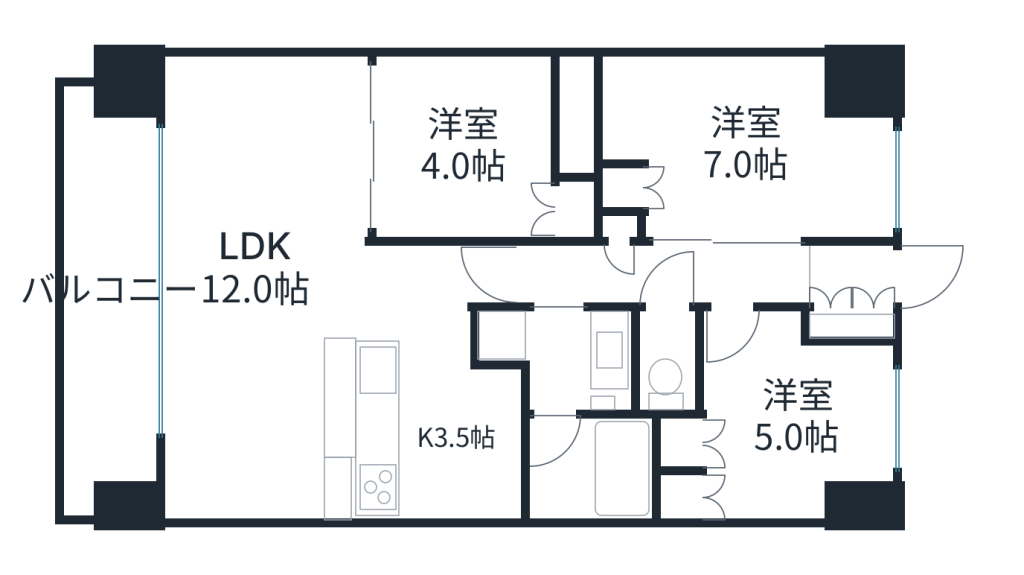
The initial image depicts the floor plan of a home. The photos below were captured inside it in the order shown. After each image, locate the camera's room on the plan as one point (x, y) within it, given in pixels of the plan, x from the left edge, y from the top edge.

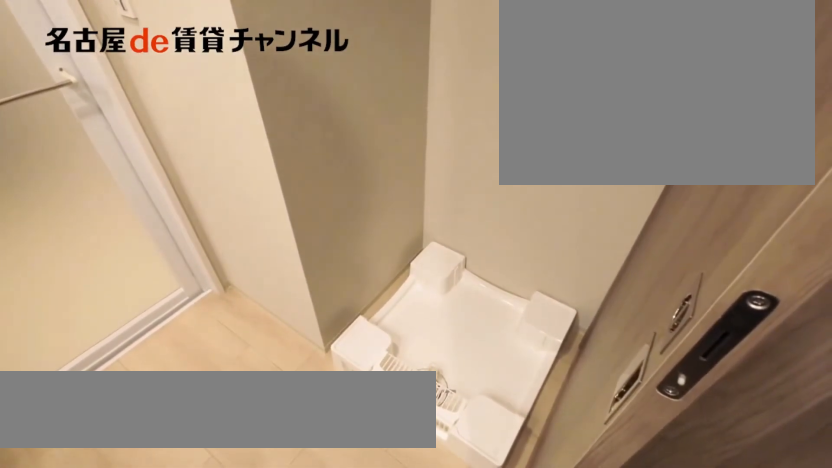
(563, 356)
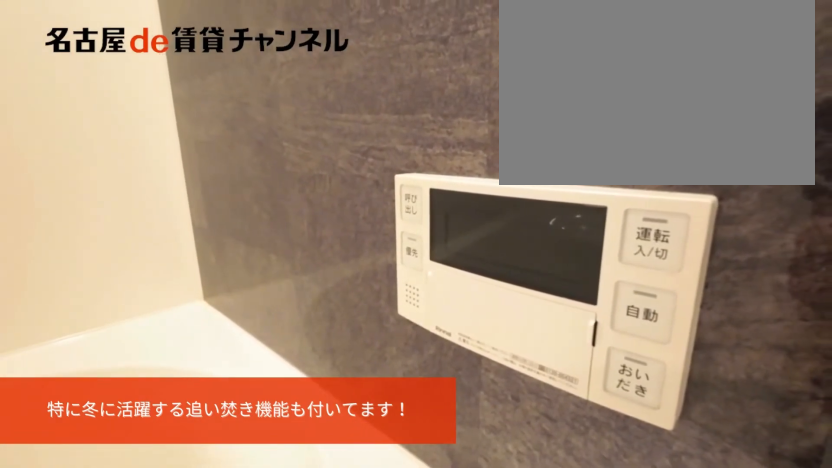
(584, 467)
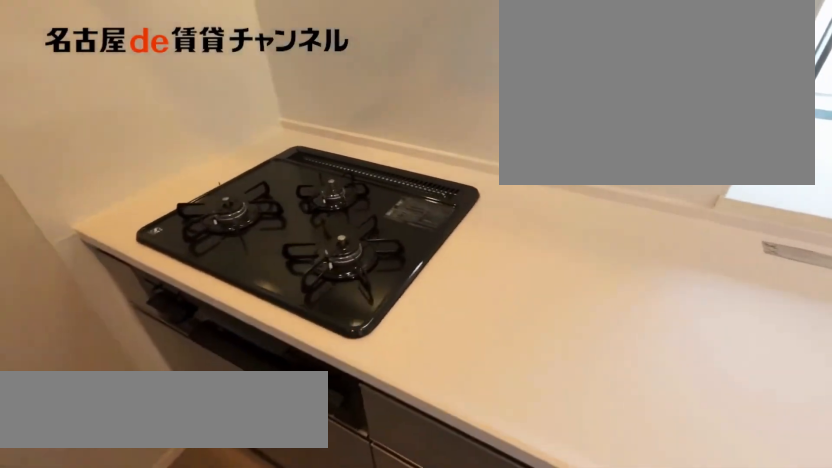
(392, 428)
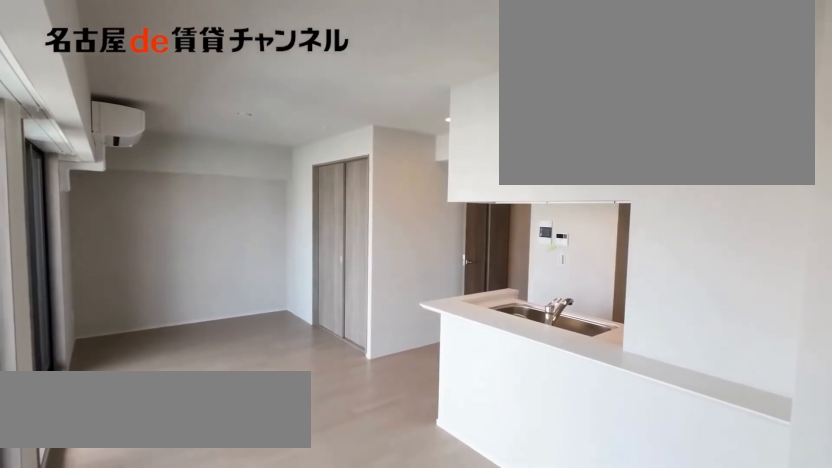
(256, 274)
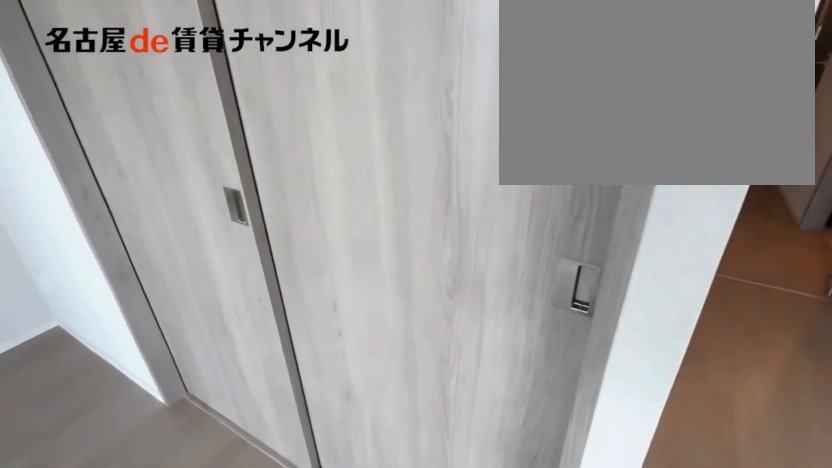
(256, 274)
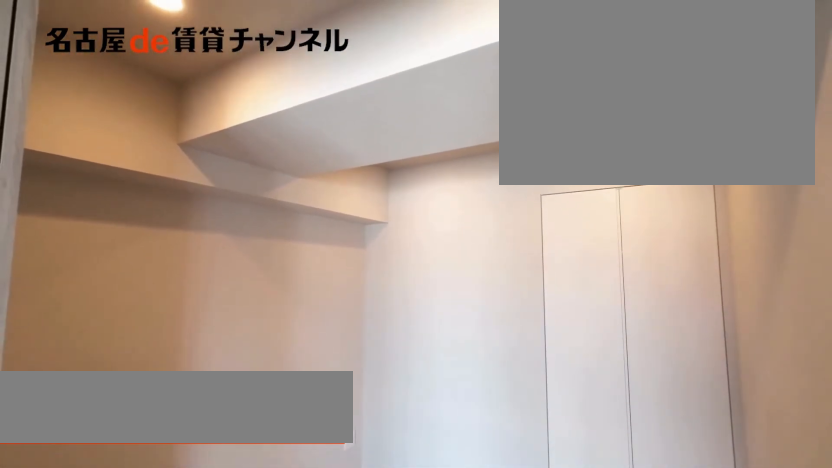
(462, 151)
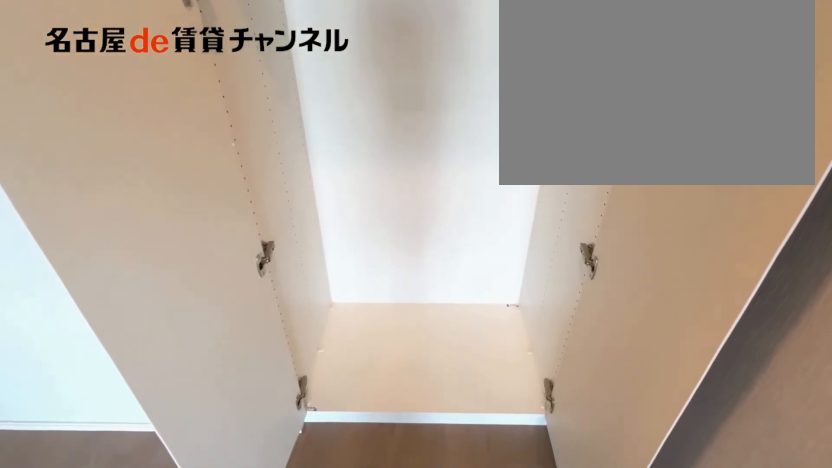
(578, 211)
